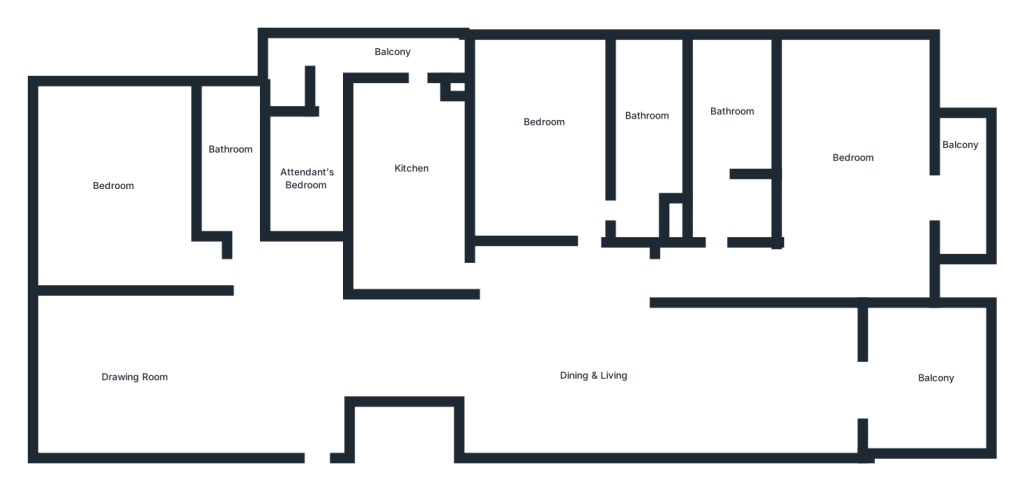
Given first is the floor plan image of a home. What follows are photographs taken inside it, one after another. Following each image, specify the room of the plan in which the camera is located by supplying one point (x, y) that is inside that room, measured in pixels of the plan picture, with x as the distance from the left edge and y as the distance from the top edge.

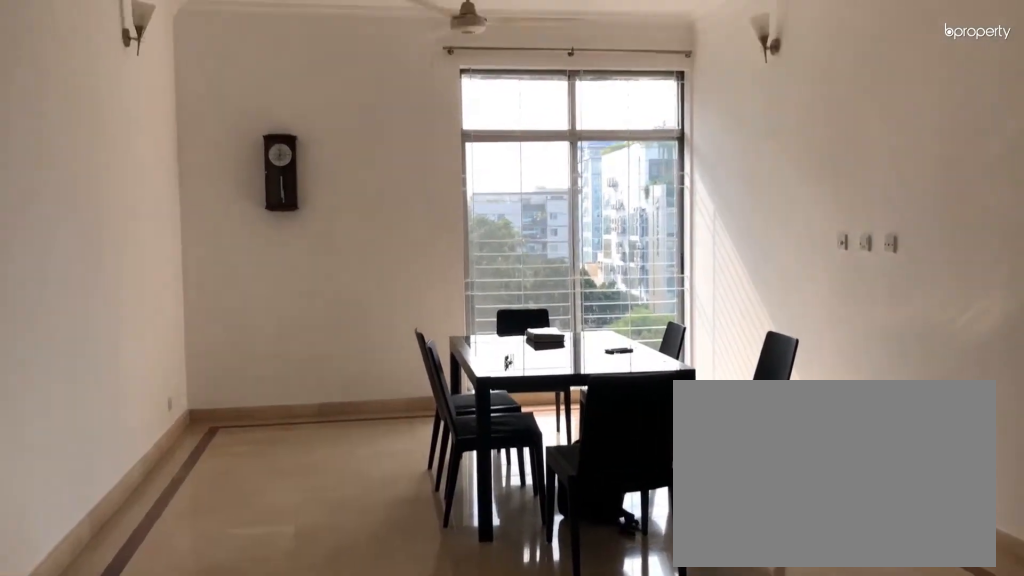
(136, 368)
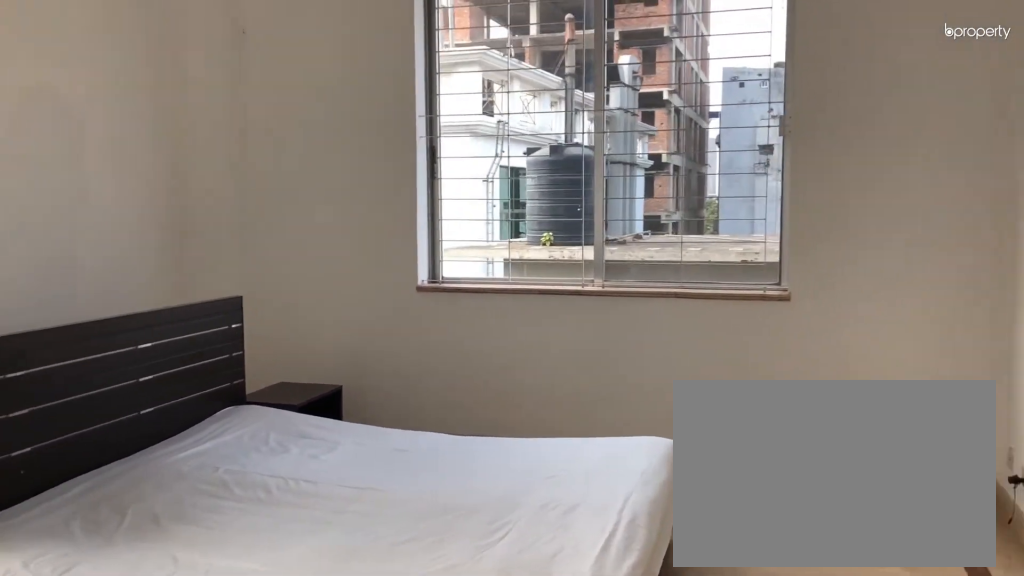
(110, 192)
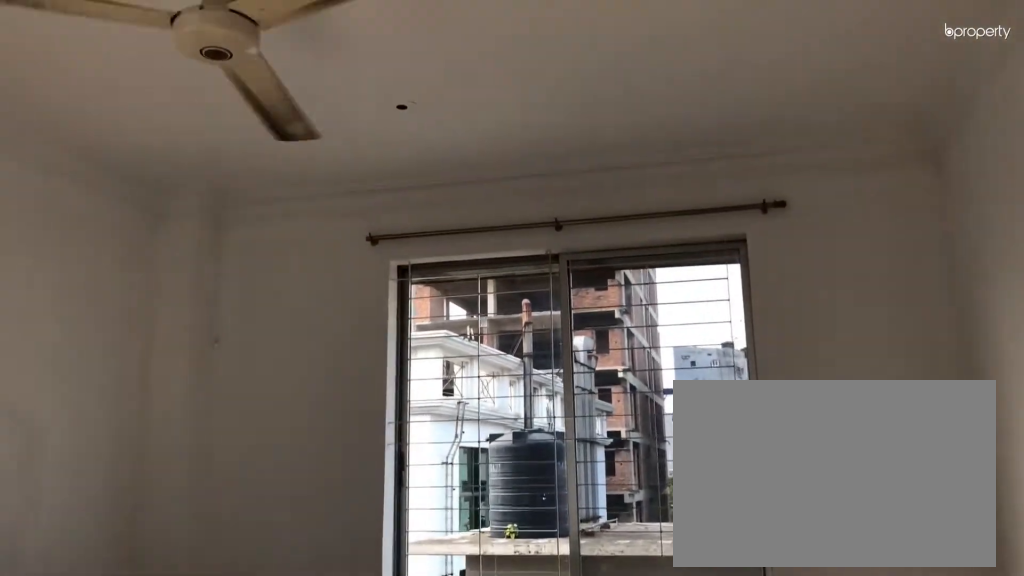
(110, 192)
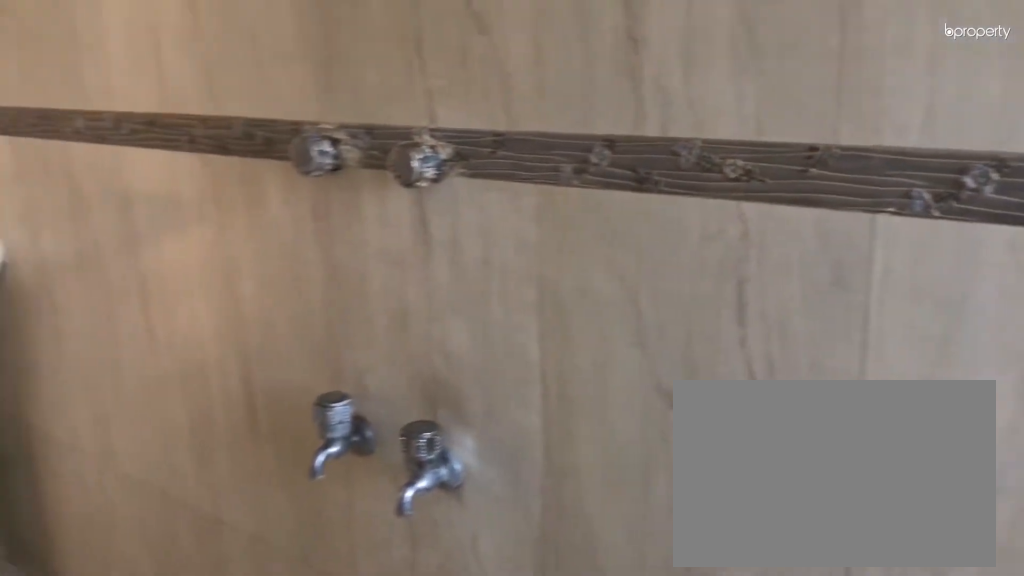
(225, 153)
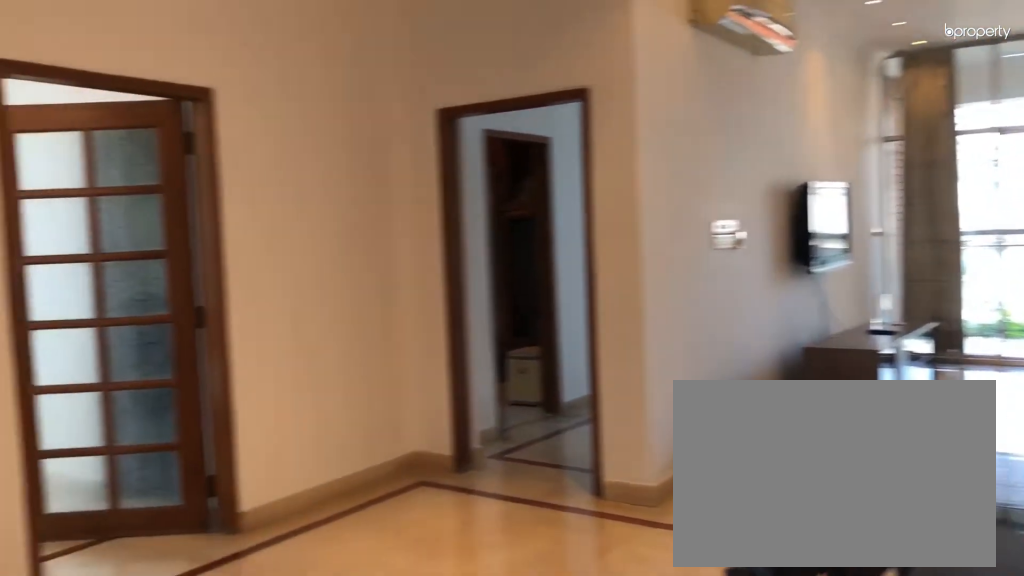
(562, 347)
